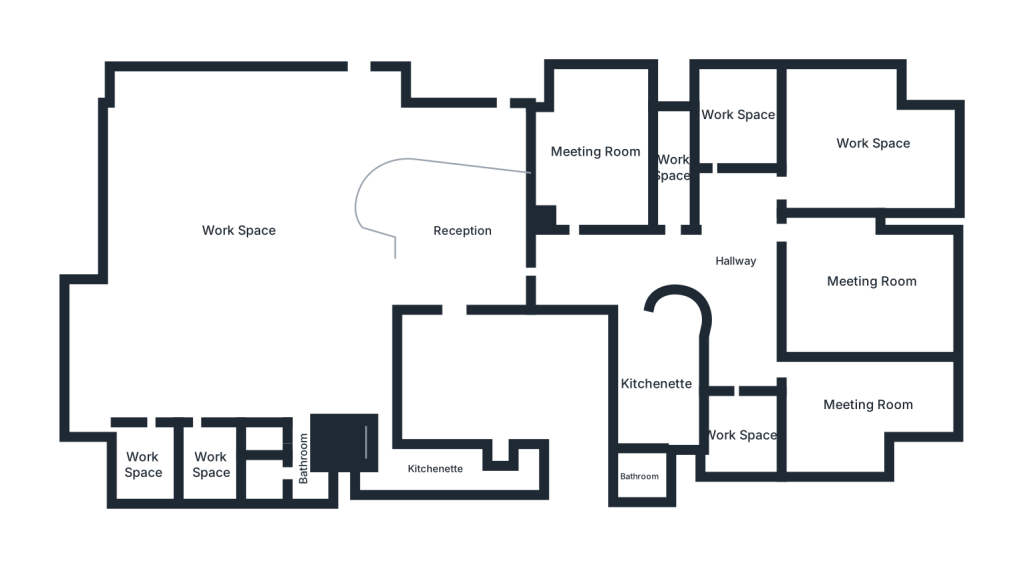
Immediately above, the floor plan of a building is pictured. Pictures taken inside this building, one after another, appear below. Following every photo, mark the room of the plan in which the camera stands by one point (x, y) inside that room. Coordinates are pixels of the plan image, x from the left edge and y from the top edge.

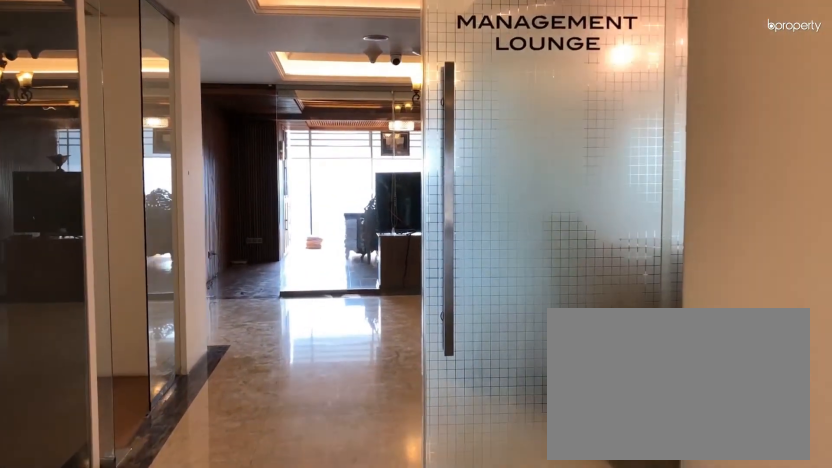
(575, 266)
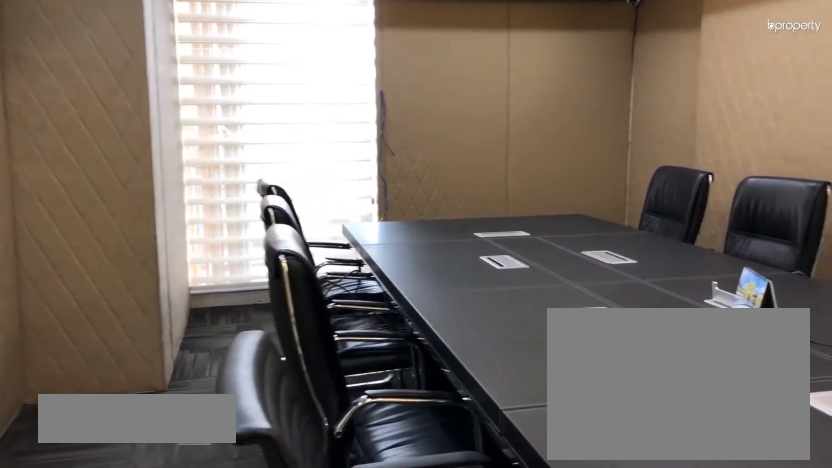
(598, 151)
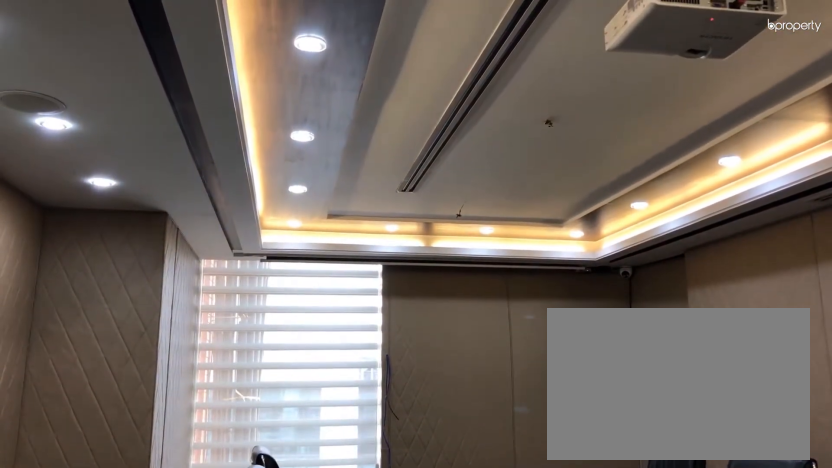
(598, 151)
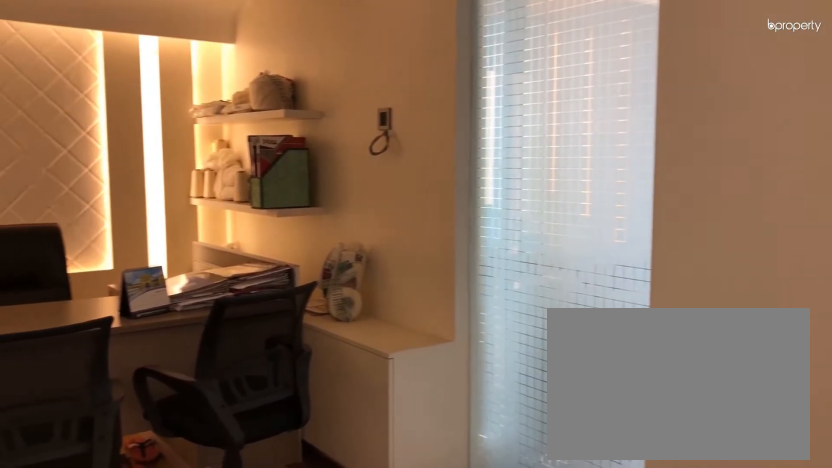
(673, 169)
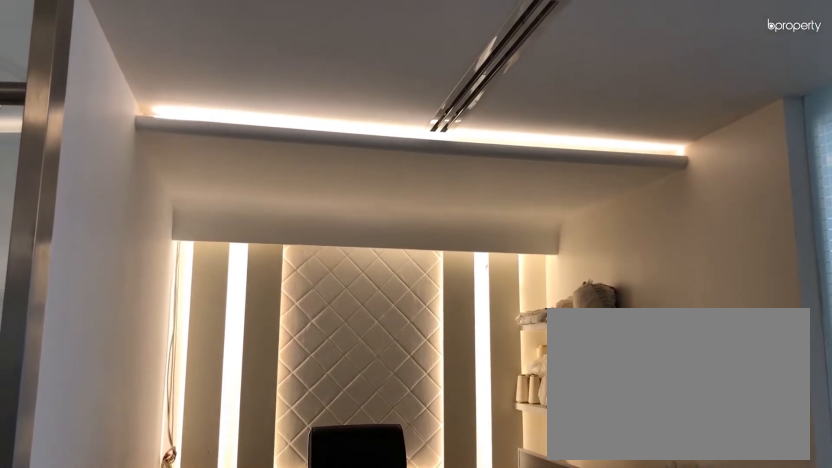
(674, 169)
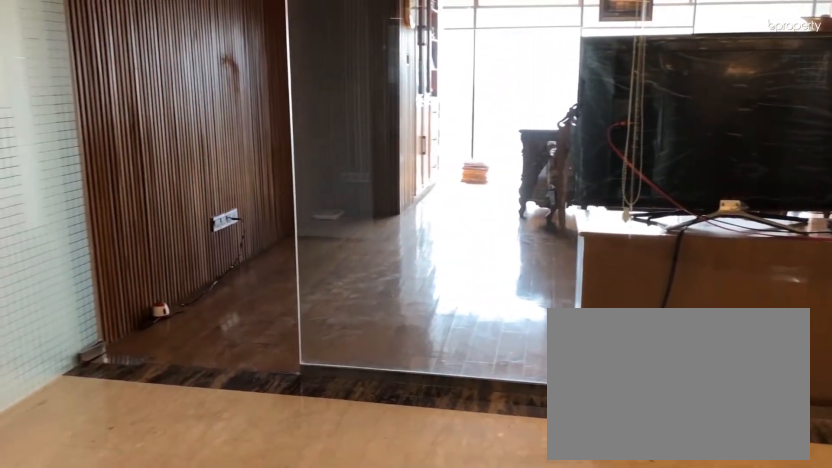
(735, 261)
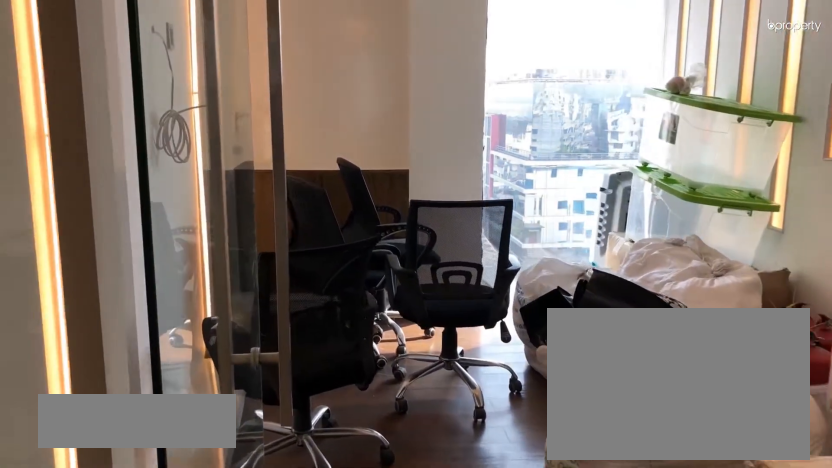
(739, 115)
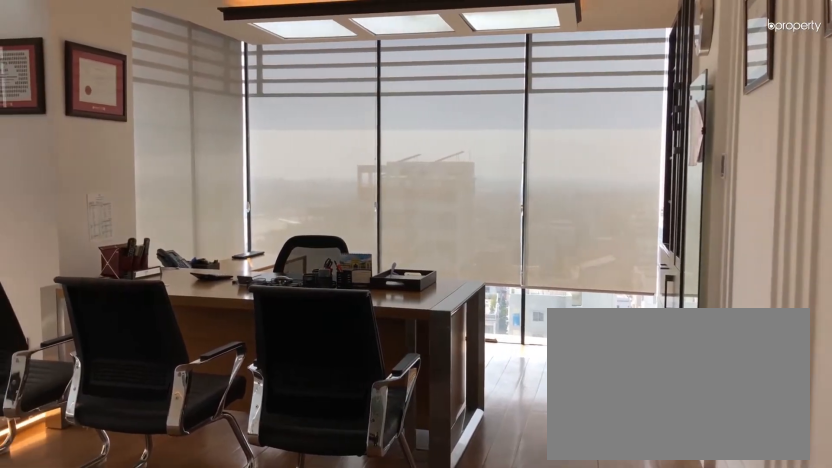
(874, 144)
